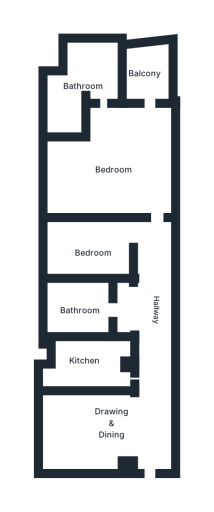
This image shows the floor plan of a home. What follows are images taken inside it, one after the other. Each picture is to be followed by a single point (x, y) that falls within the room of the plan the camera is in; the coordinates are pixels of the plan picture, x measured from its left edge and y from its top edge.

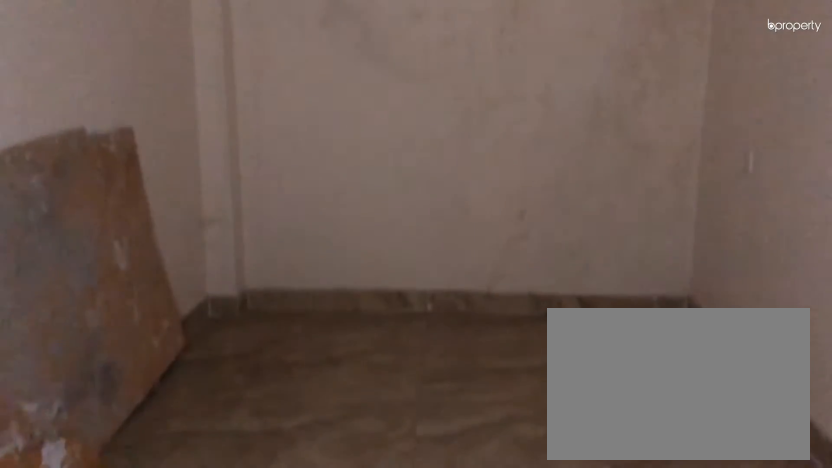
(110, 419)
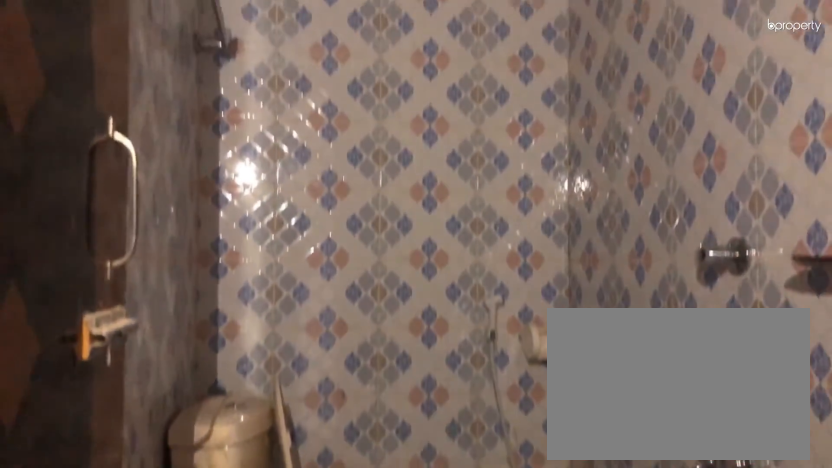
(79, 309)
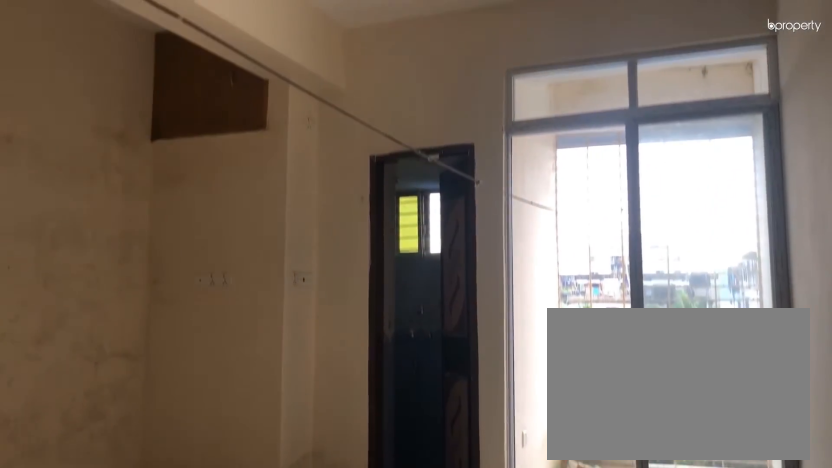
(112, 168)
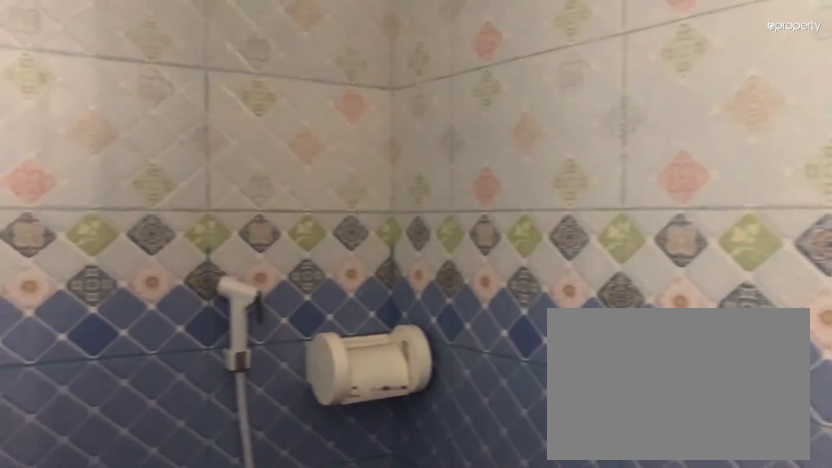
(94, 77)
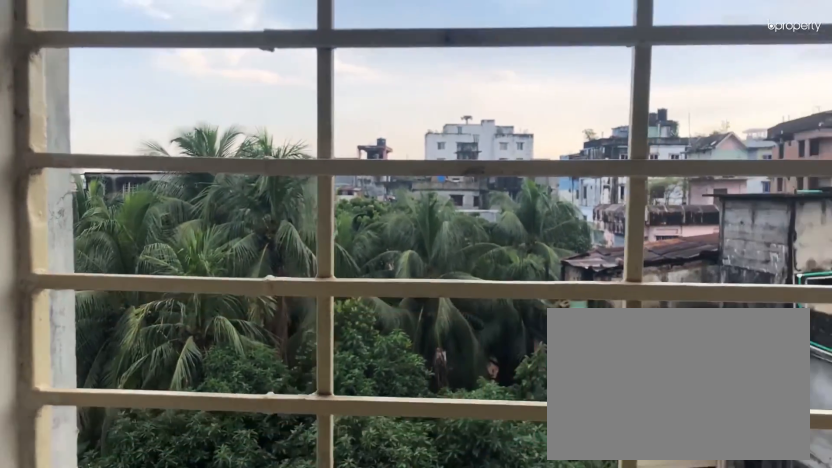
(140, 71)
